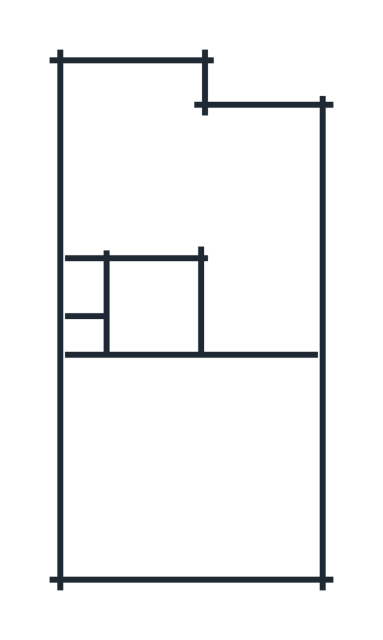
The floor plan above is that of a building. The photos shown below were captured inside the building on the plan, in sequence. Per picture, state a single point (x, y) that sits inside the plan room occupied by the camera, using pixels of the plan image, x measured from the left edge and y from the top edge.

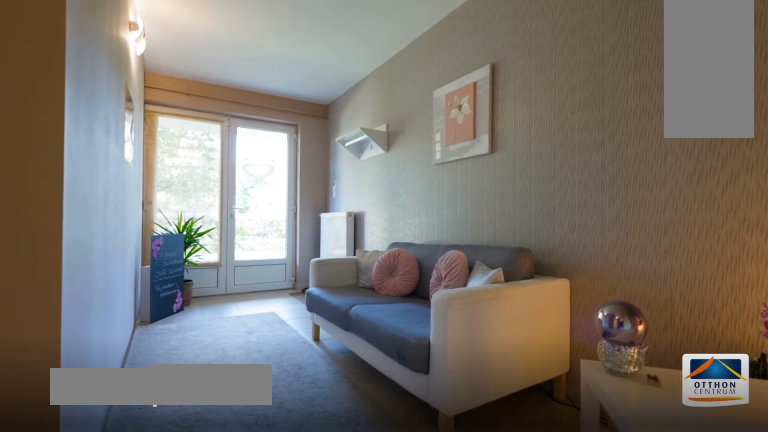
(140, 489)
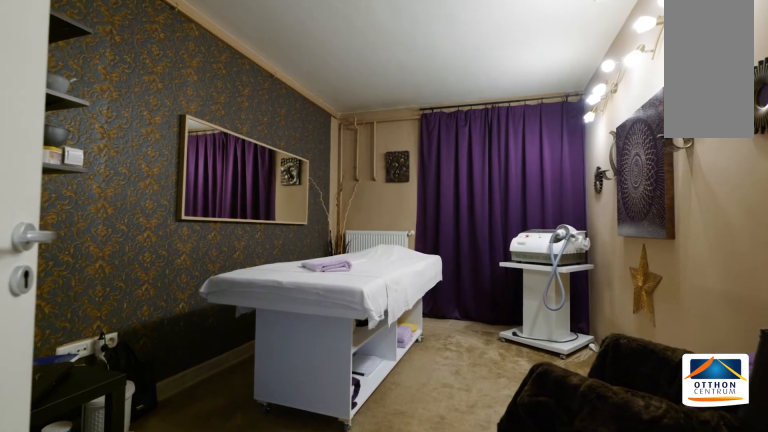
(265, 475)
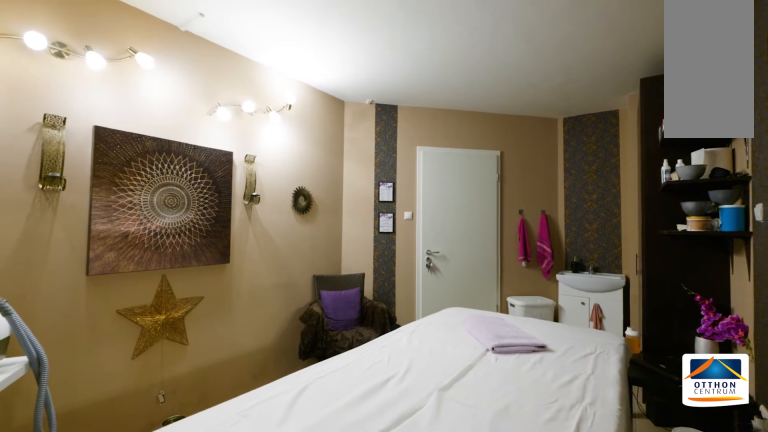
(266, 475)
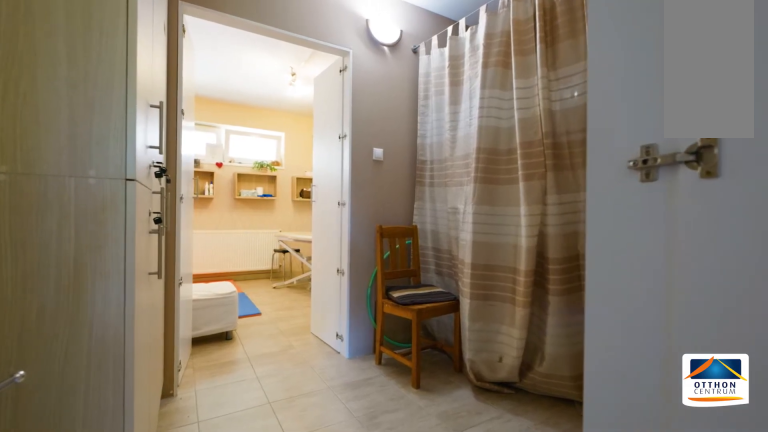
(258, 296)
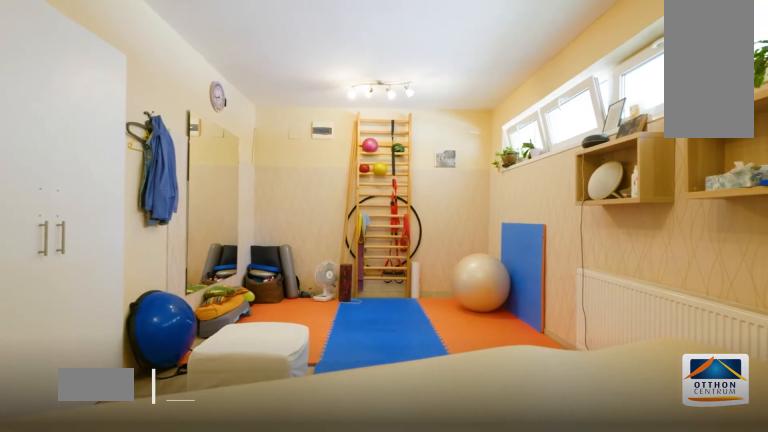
(172, 172)
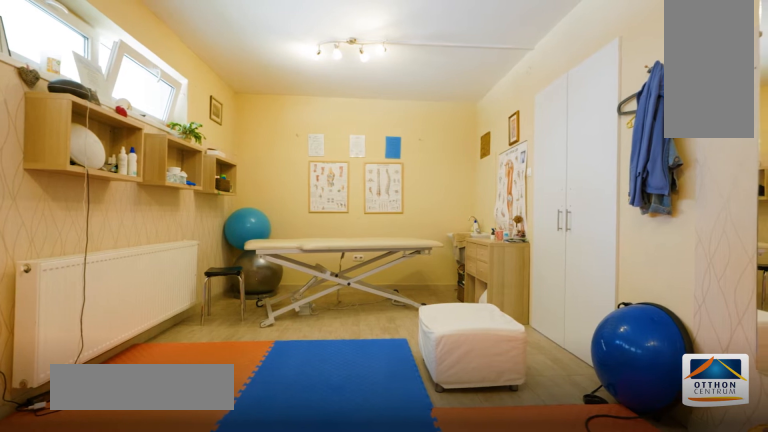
(172, 172)
